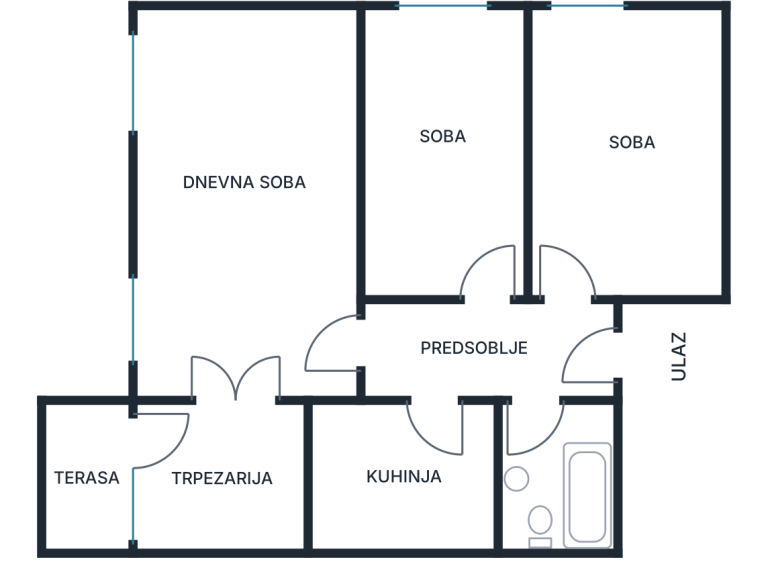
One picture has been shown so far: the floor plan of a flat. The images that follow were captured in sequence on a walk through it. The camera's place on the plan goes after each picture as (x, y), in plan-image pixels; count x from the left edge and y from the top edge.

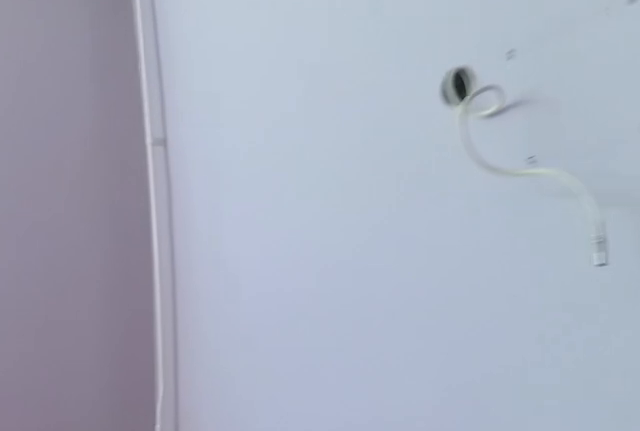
(691, 107)
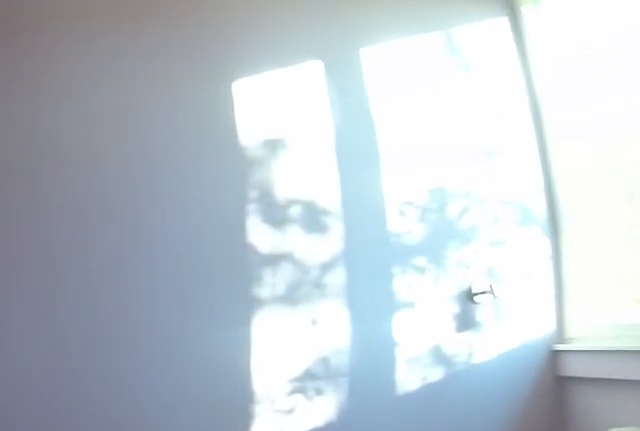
(707, 79)
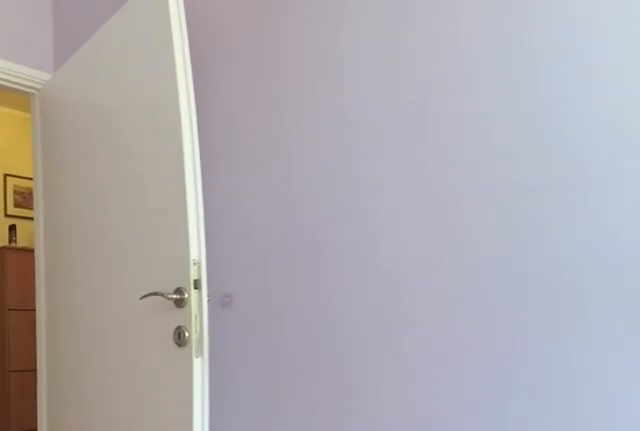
(656, 168)
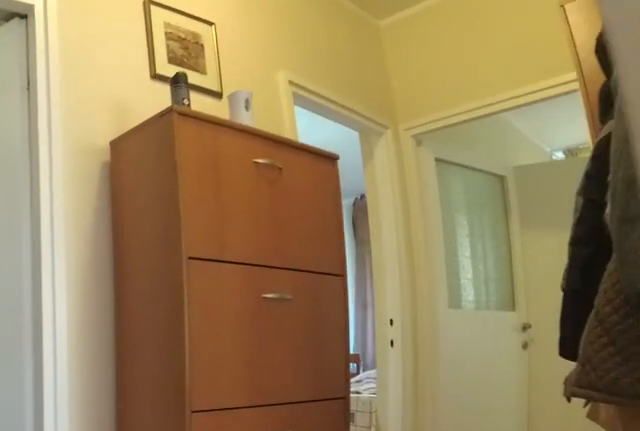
(593, 304)
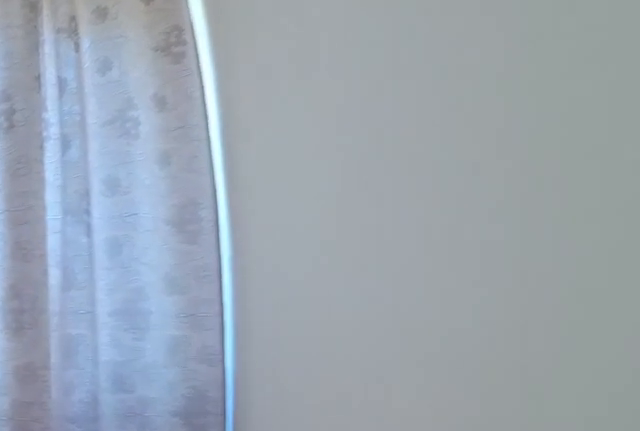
(467, 143)
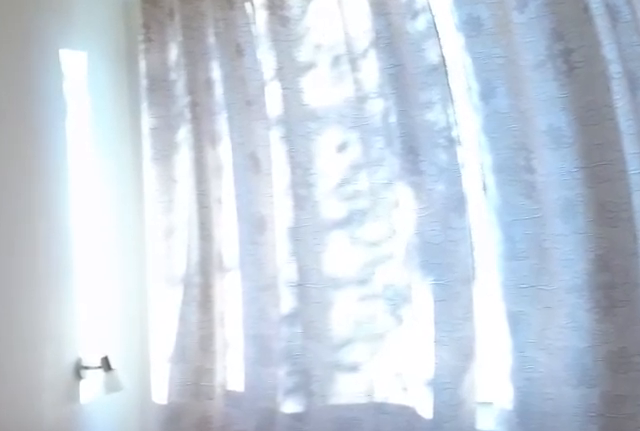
(483, 132)
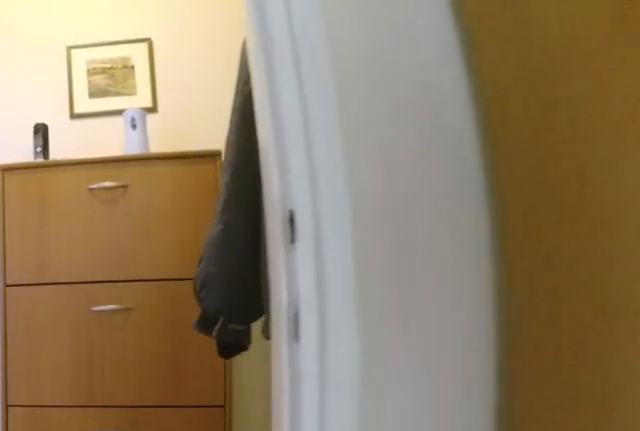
(477, 247)
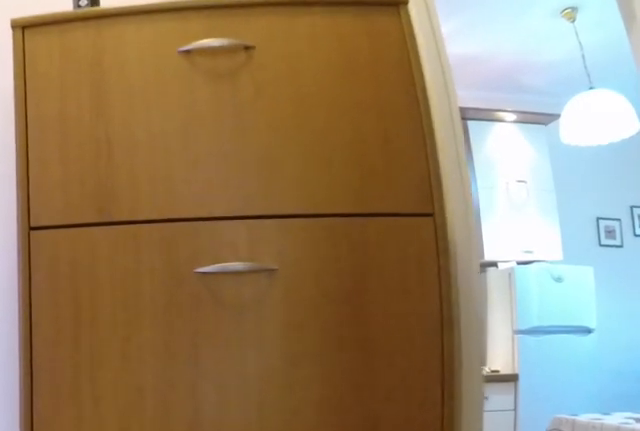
(483, 308)
